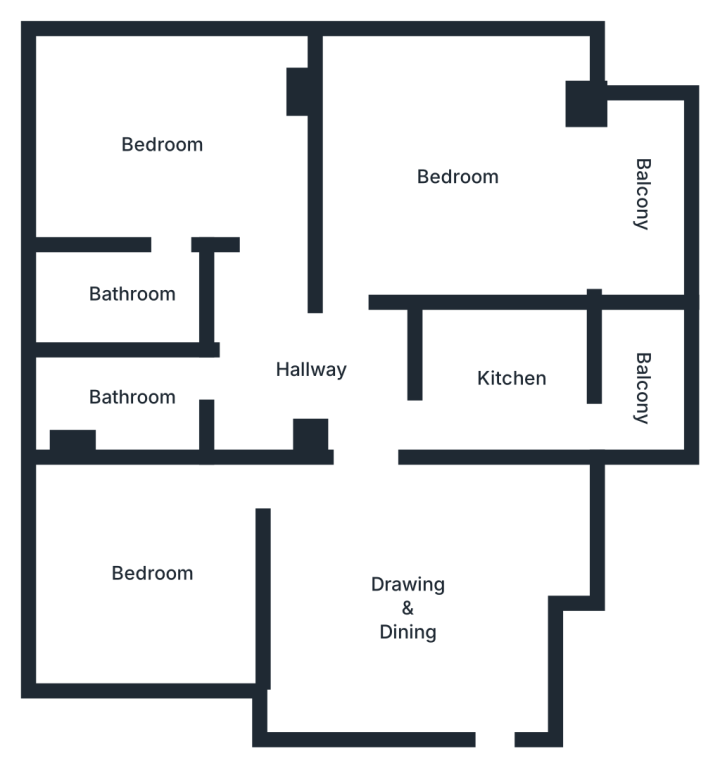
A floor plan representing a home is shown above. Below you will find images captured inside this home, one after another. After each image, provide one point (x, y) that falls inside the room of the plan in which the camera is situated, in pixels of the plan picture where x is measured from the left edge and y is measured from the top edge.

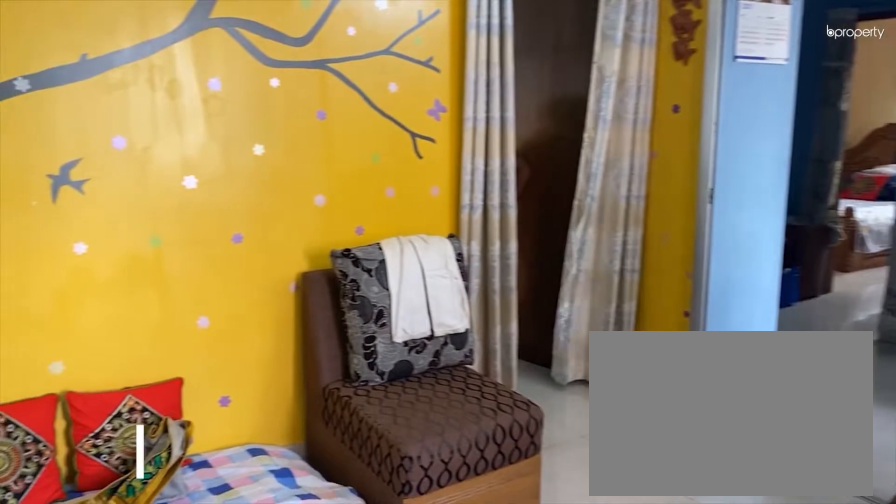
(413, 609)
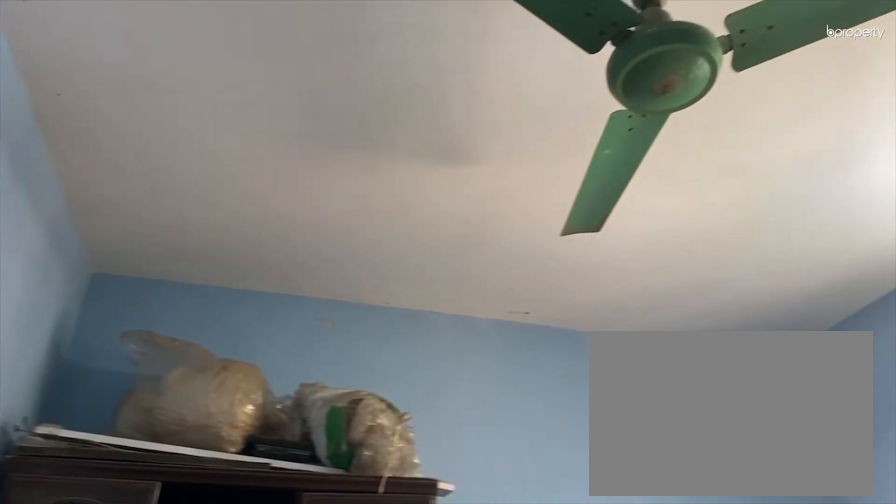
(155, 570)
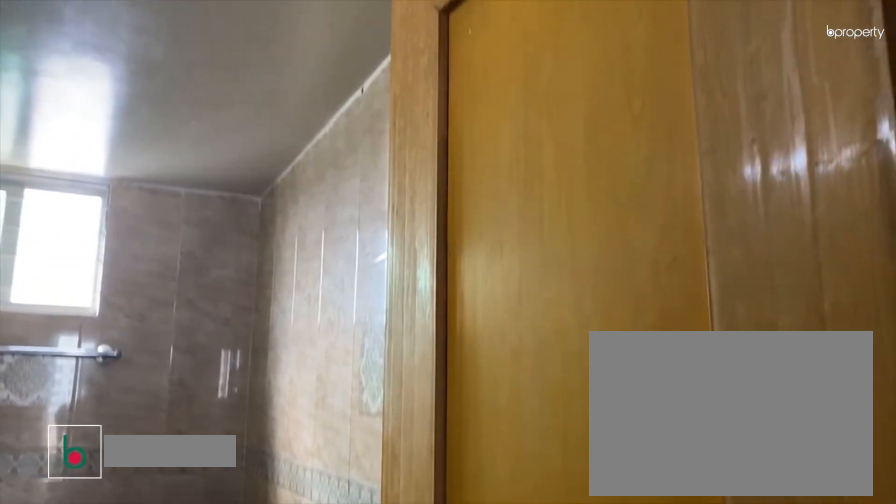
(128, 400)
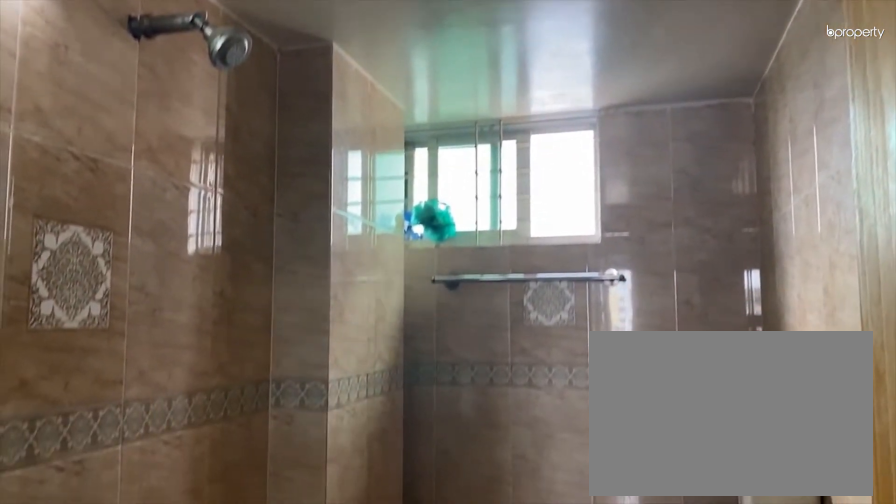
(128, 400)
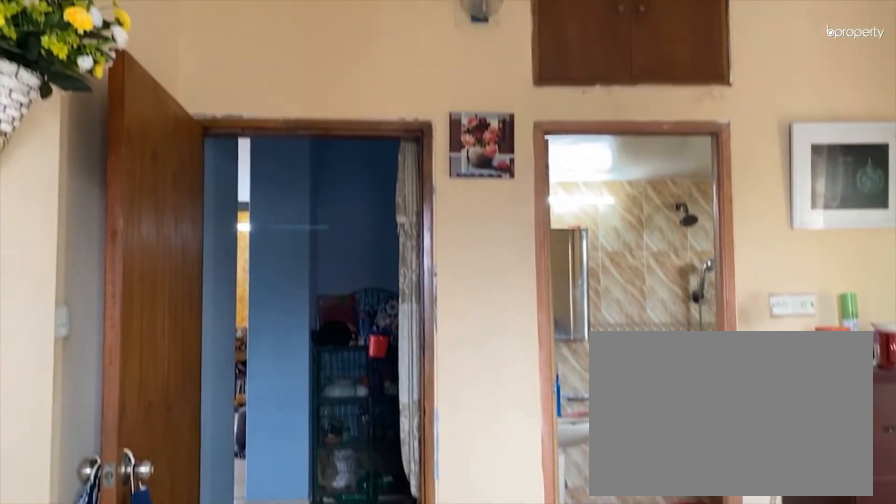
(164, 141)
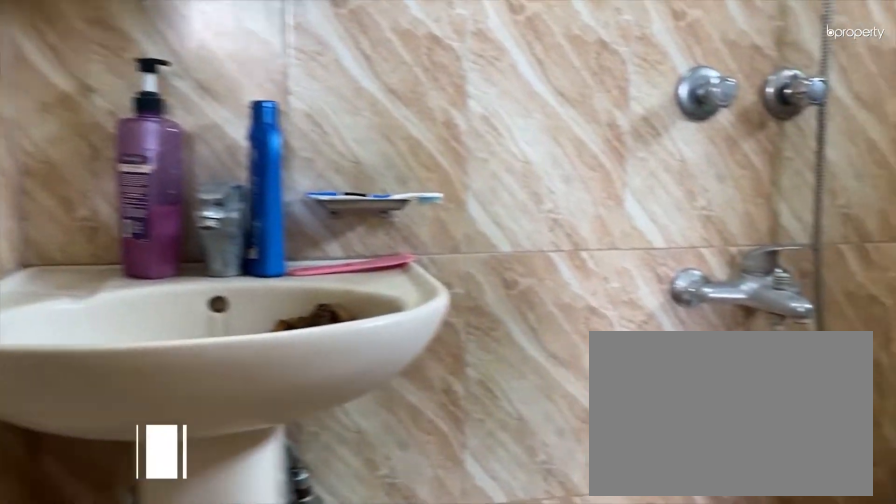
(132, 299)
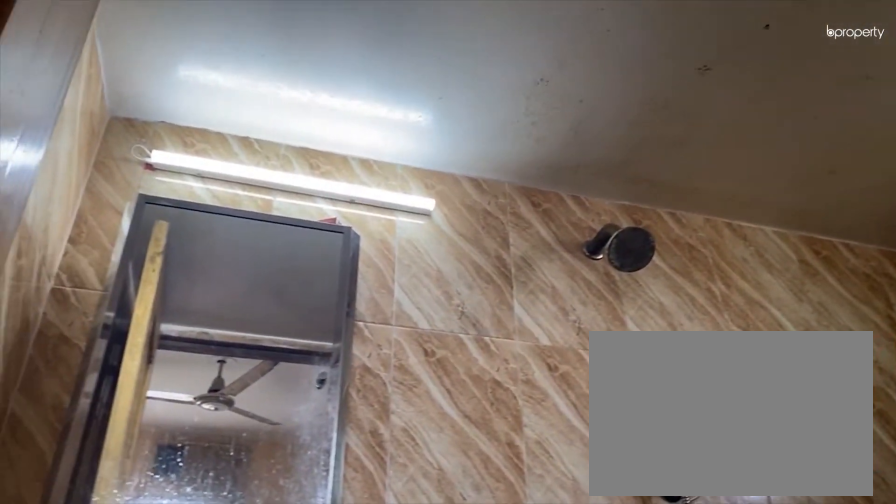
(132, 300)
